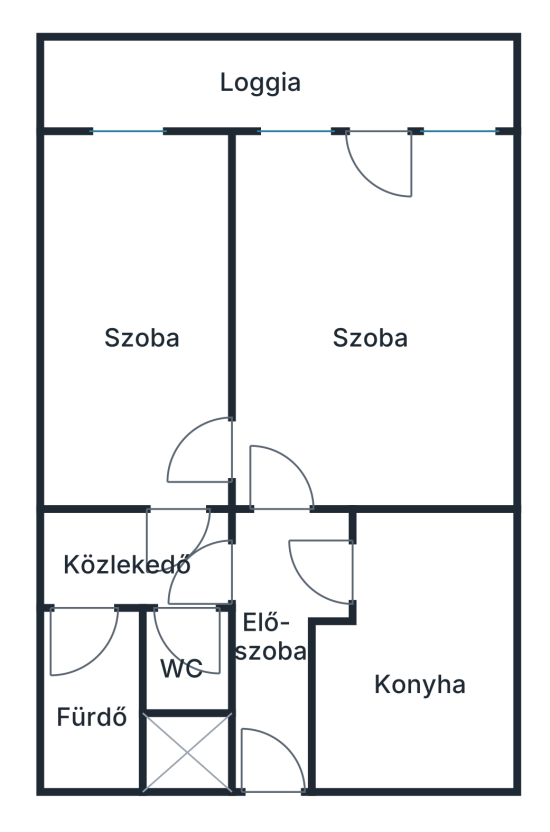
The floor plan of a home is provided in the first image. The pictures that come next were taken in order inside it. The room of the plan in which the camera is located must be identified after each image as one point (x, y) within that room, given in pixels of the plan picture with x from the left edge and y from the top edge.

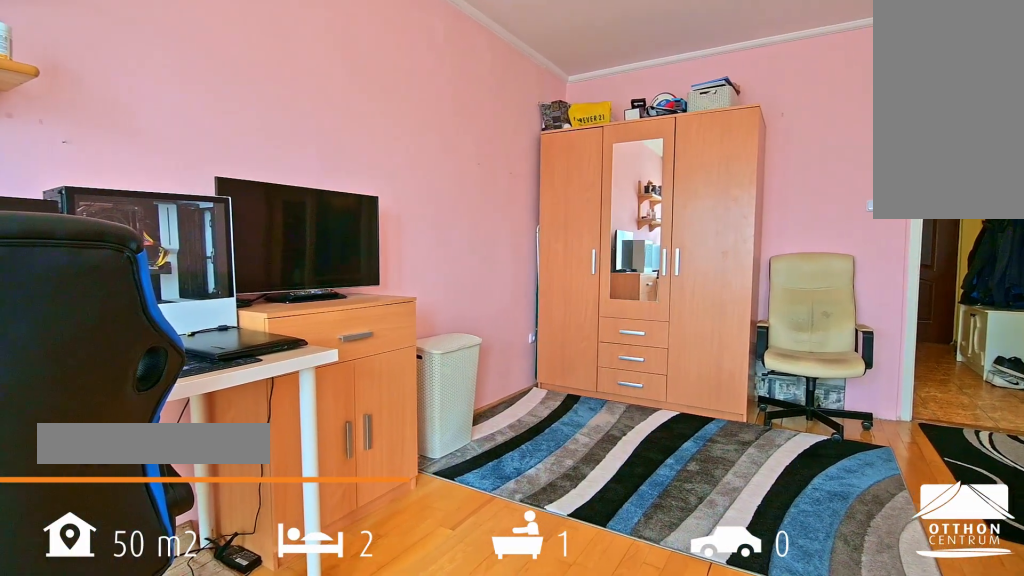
(365, 365)
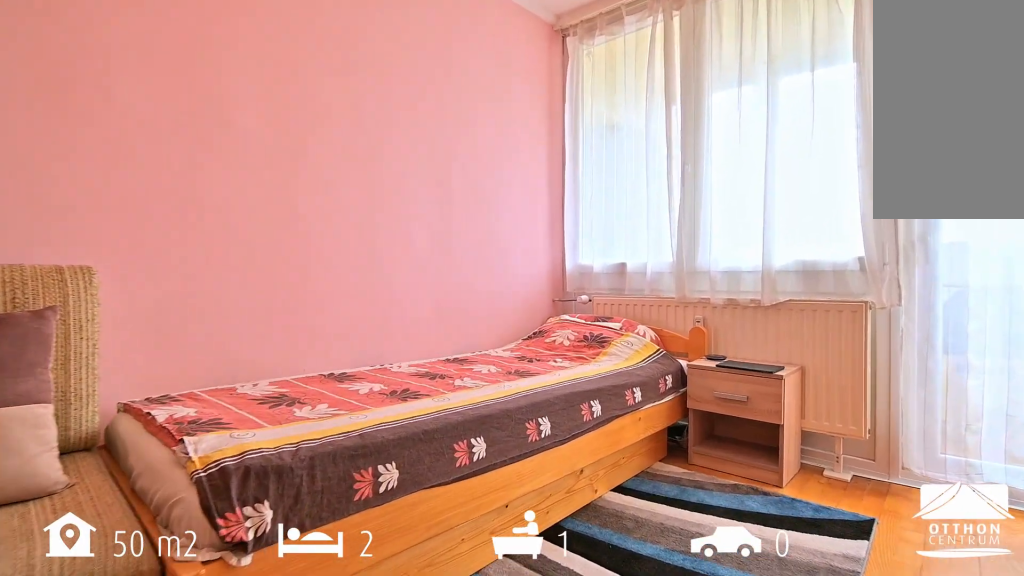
(365, 365)
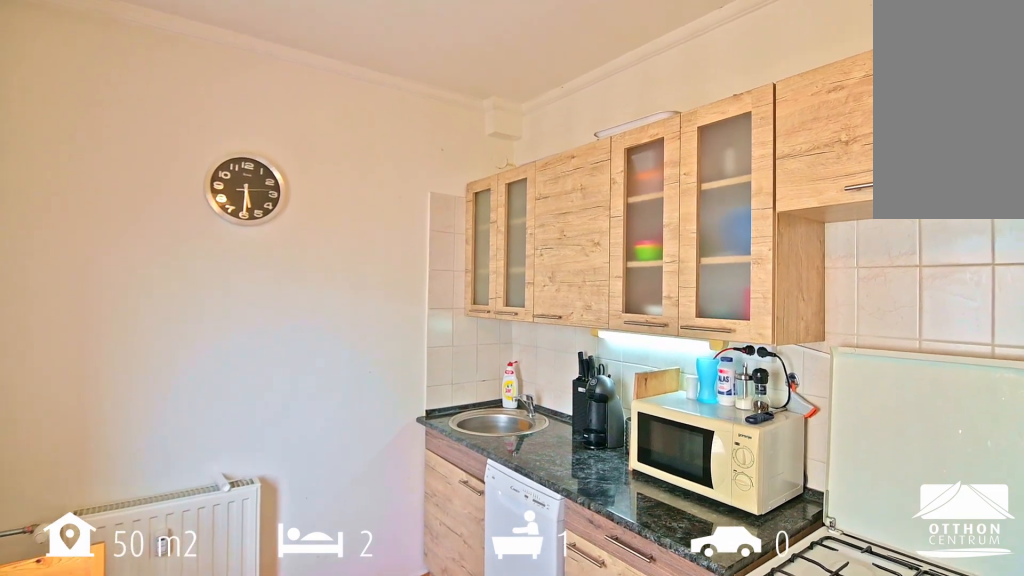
(436, 640)
